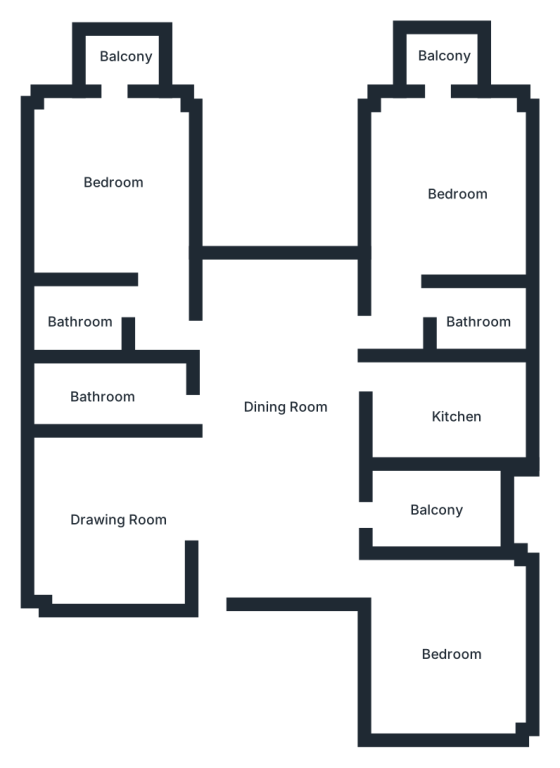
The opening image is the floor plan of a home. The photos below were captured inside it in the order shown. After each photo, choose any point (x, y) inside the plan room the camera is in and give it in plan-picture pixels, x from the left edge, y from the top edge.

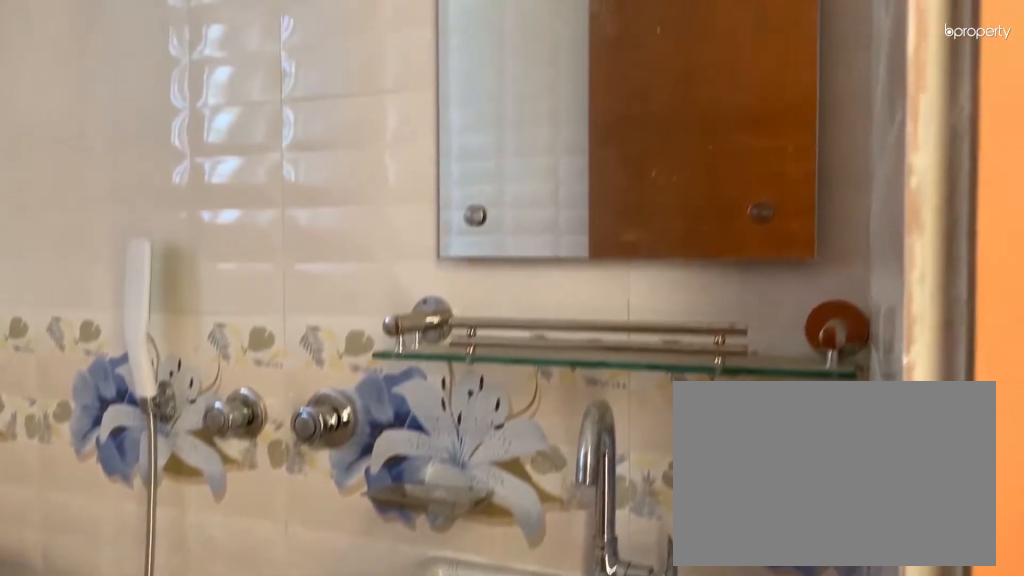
(468, 320)
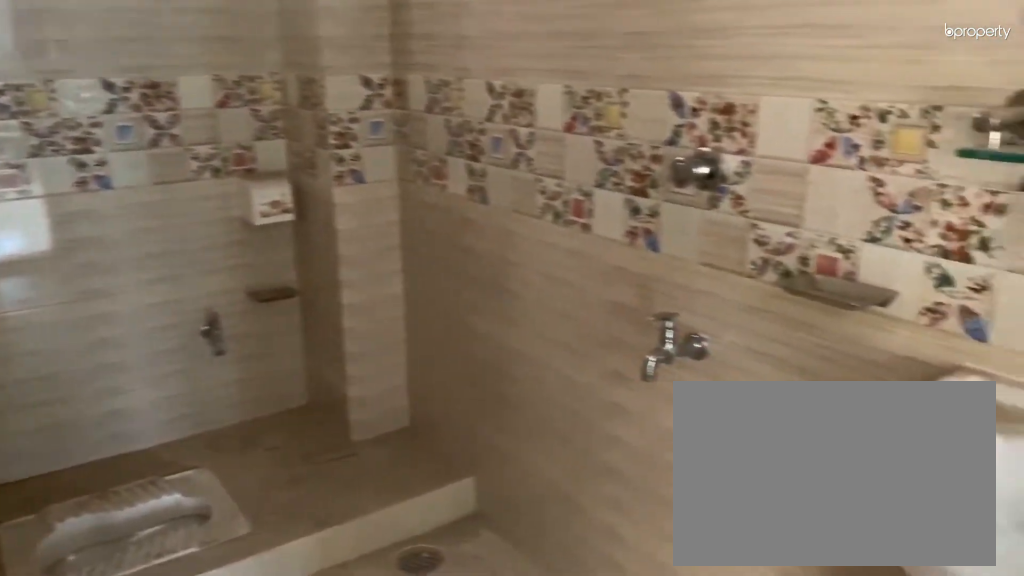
(100, 394)
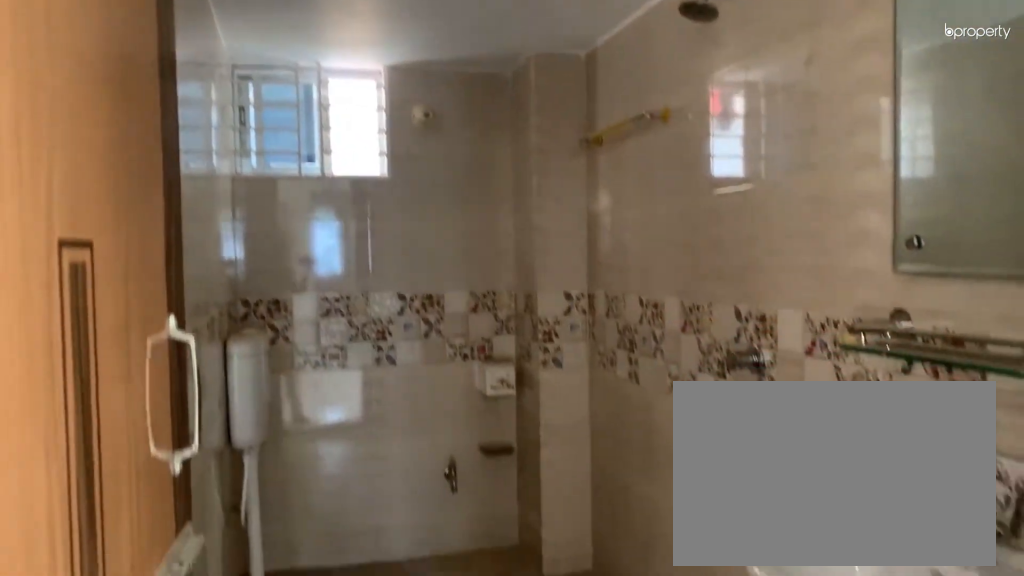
(100, 394)
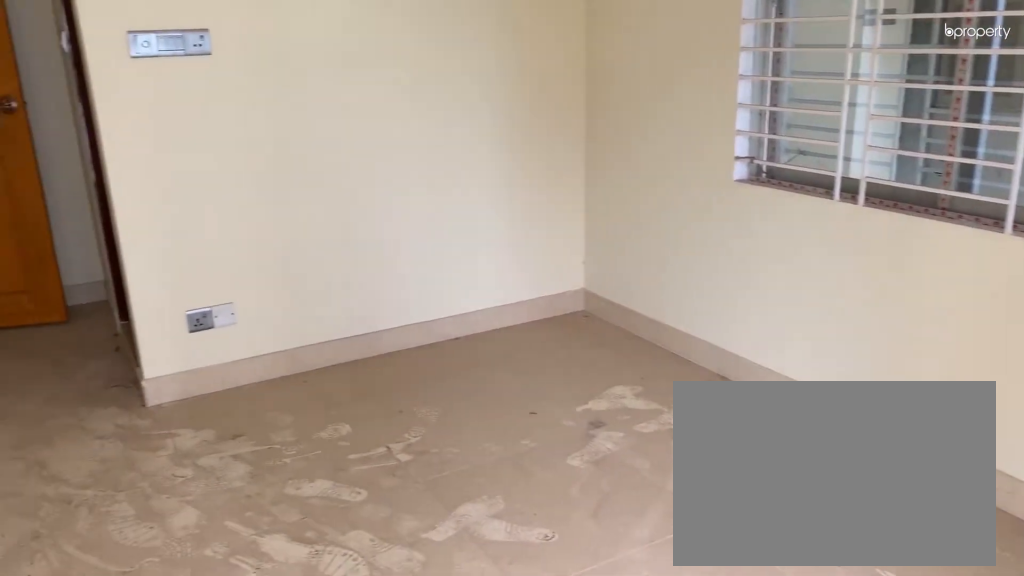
(102, 187)
